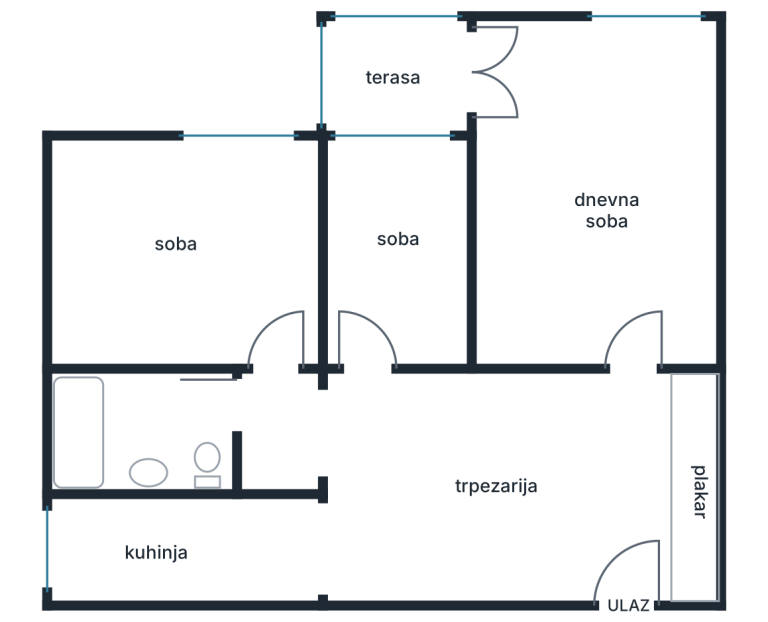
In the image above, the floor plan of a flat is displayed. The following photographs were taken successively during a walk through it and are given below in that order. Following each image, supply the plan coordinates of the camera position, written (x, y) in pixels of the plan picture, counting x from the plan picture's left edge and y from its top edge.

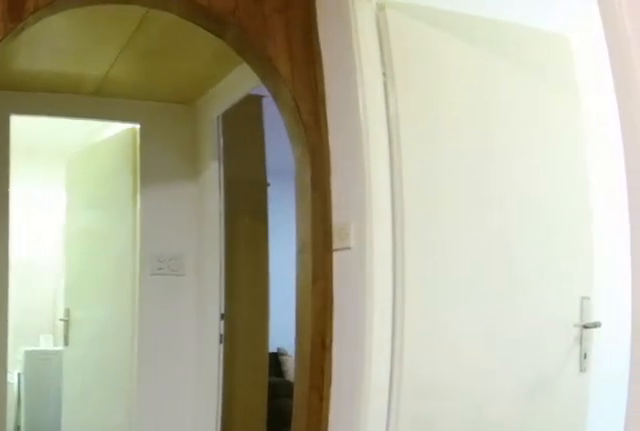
(487, 397)
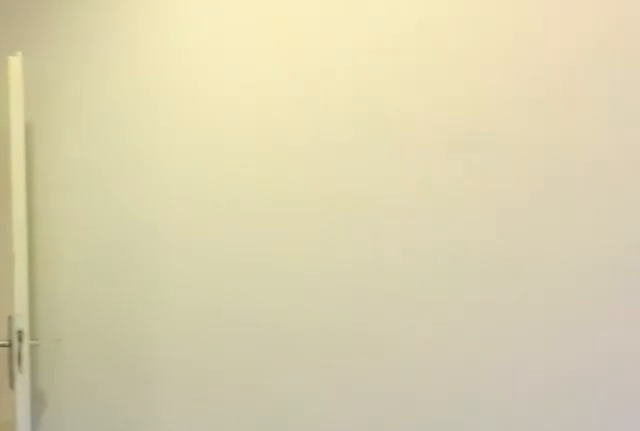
(411, 166)
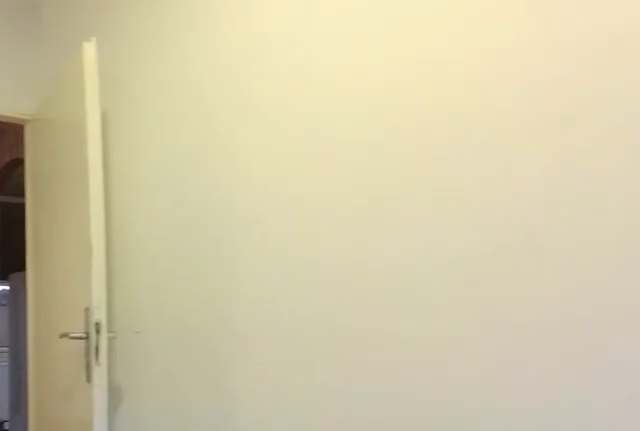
(407, 164)
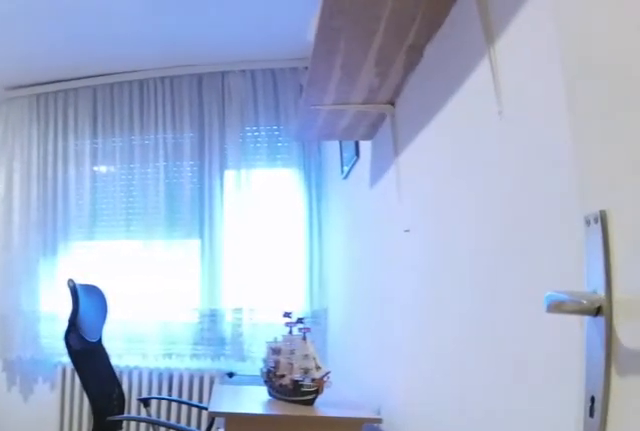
(282, 407)
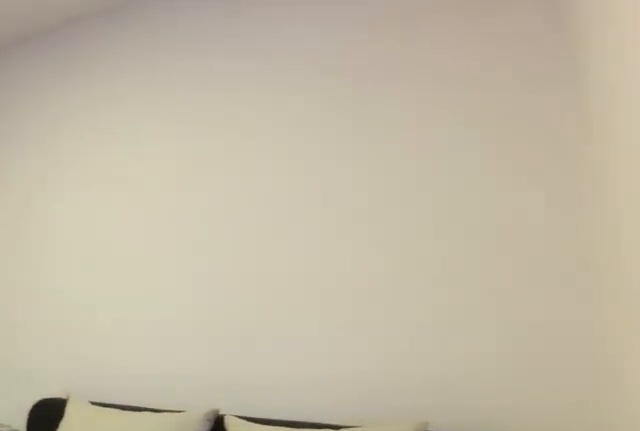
(234, 160)
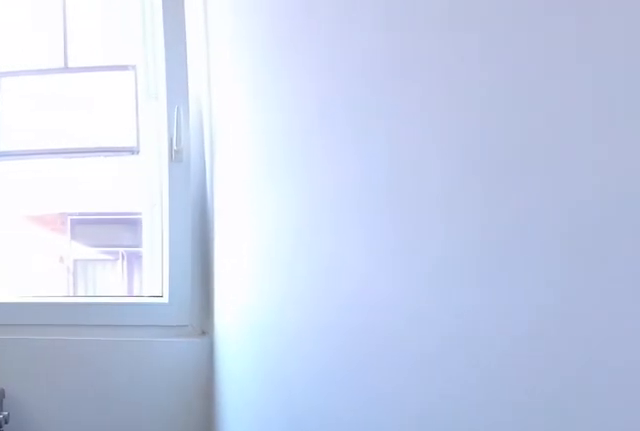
(203, 545)
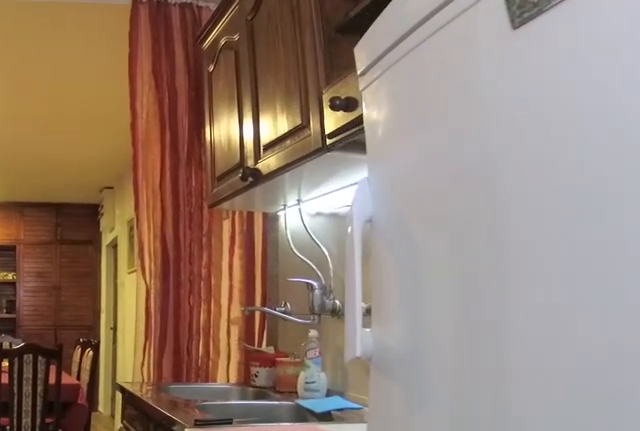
(161, 545)
